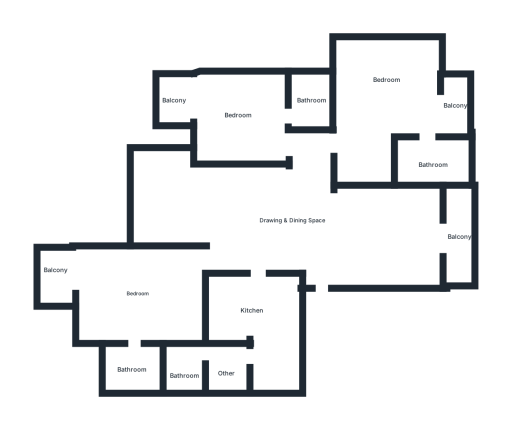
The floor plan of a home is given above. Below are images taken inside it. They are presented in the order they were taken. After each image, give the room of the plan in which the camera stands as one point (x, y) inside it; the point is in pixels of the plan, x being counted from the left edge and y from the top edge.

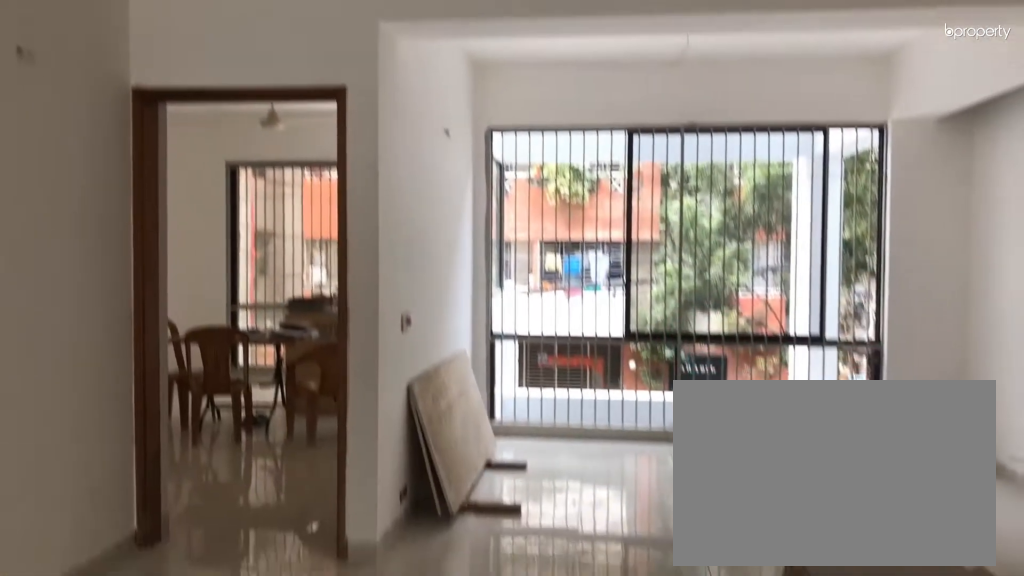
(249, 225)
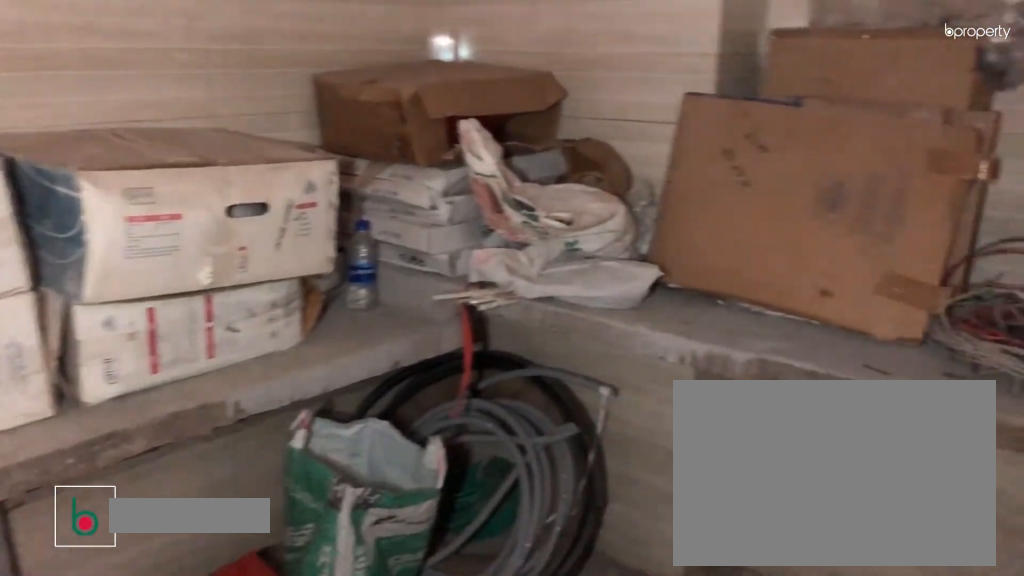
(249, 303)
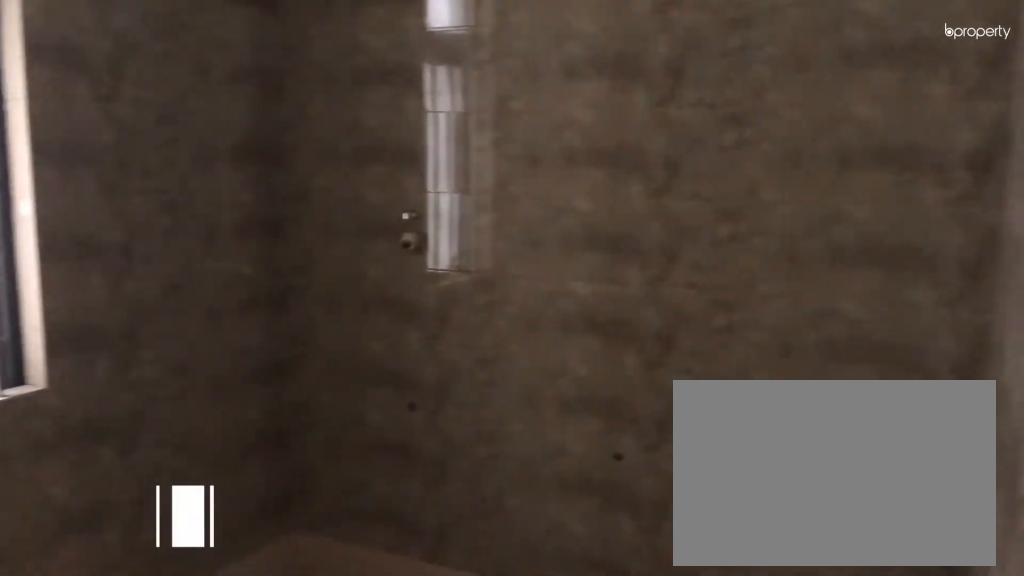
(141, 364)
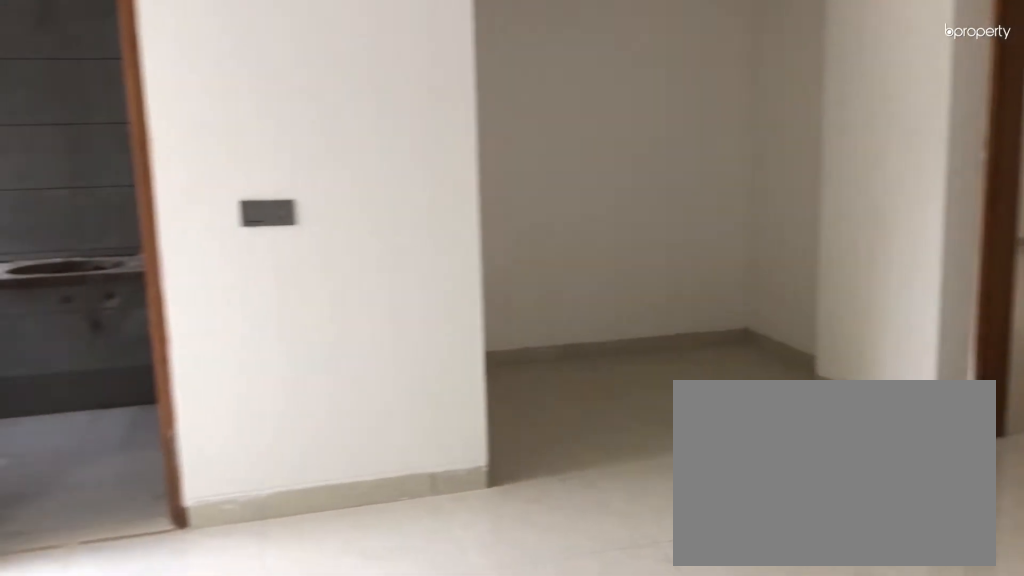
(390, 103)
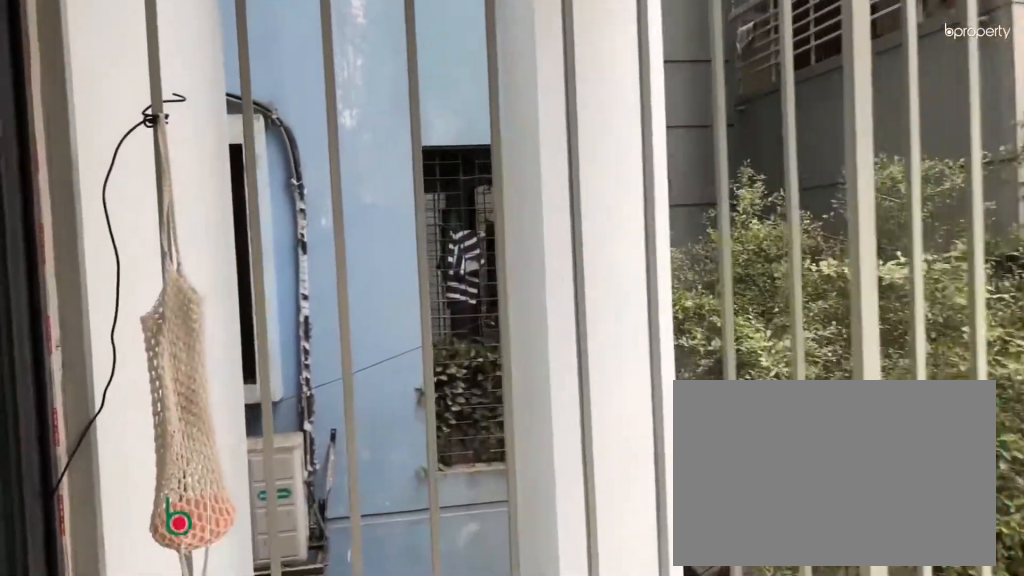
(453, 107)
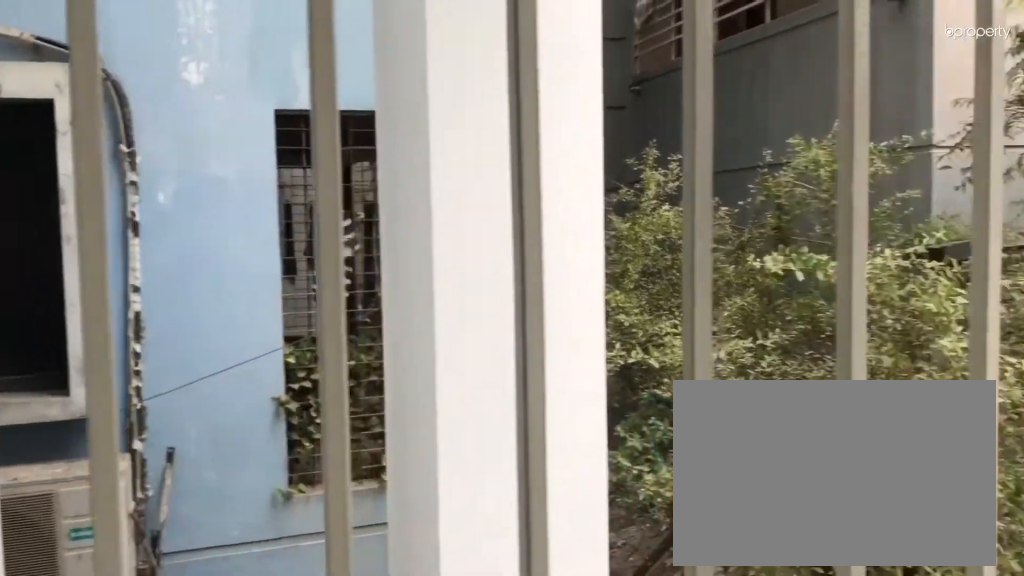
(453, 107)
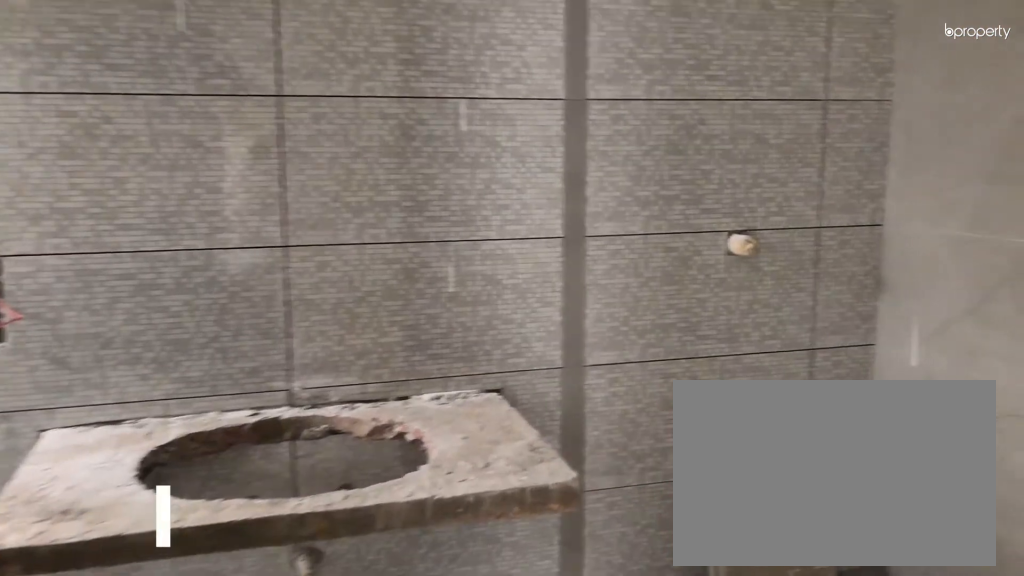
(428, 164)
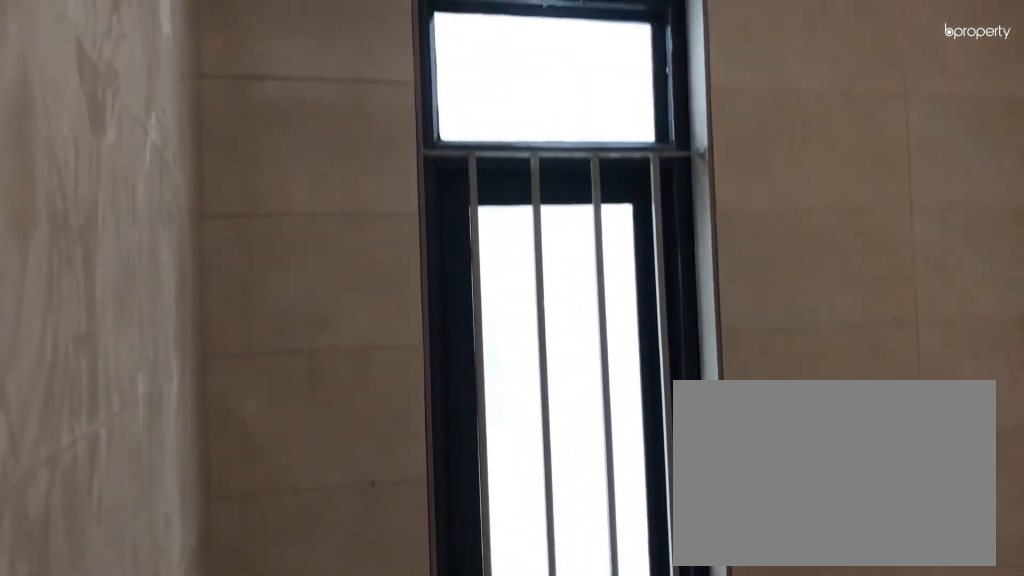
(316, 102)
